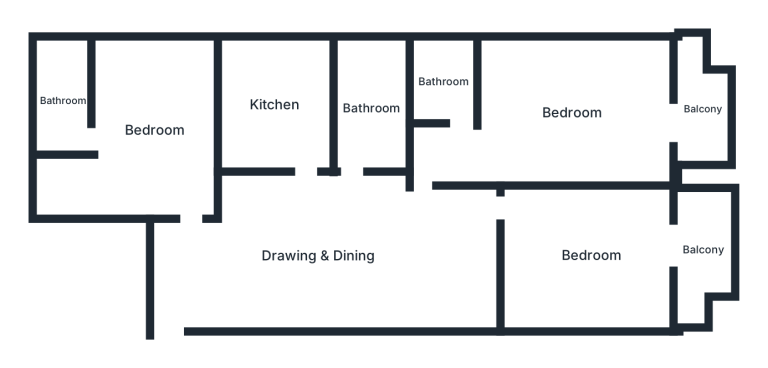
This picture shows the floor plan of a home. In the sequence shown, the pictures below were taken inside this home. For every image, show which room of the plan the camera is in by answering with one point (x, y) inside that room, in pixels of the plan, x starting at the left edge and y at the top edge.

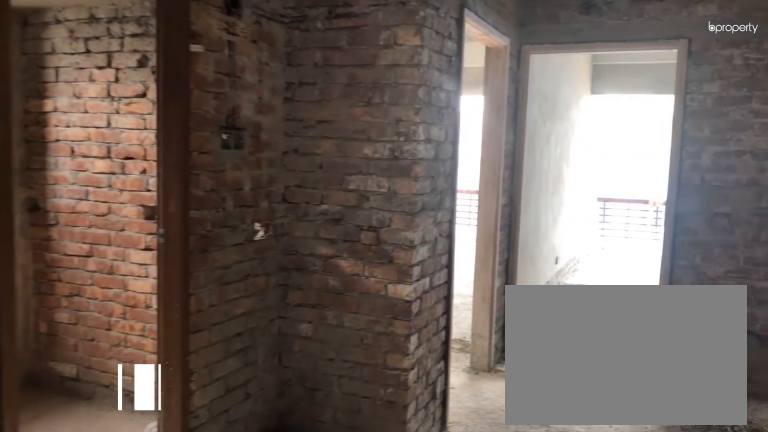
(316, 256)
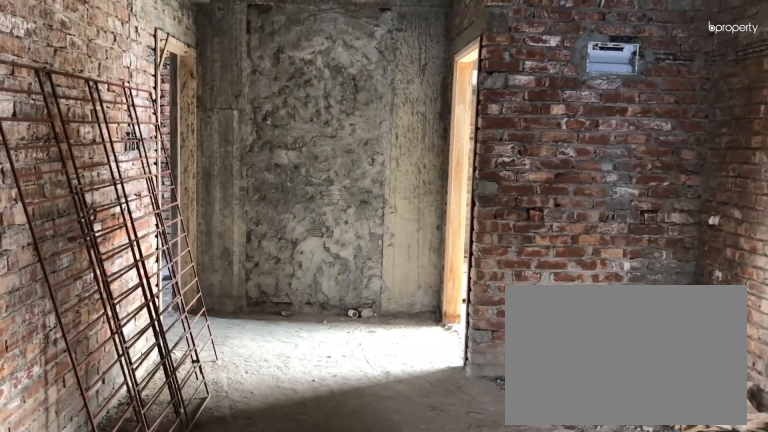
(317, 256)
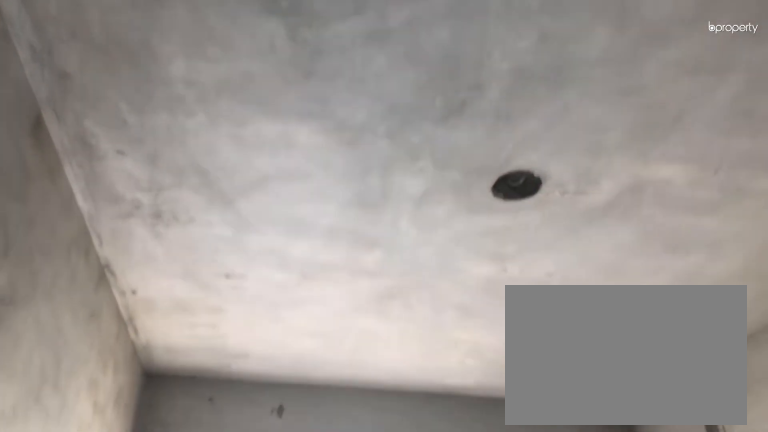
(591, 256)
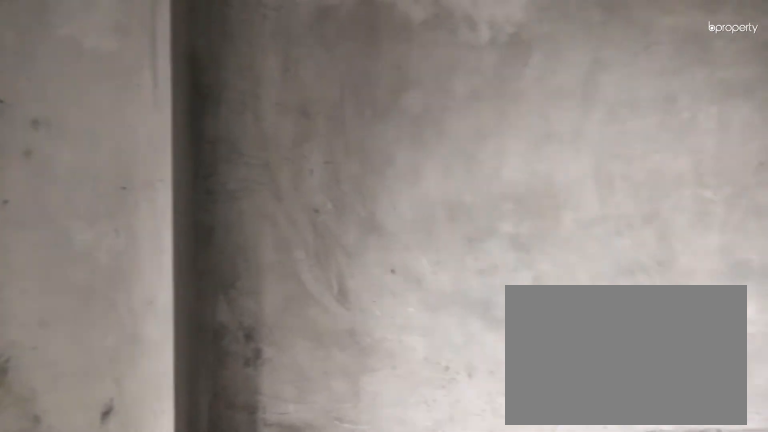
(591, 256)
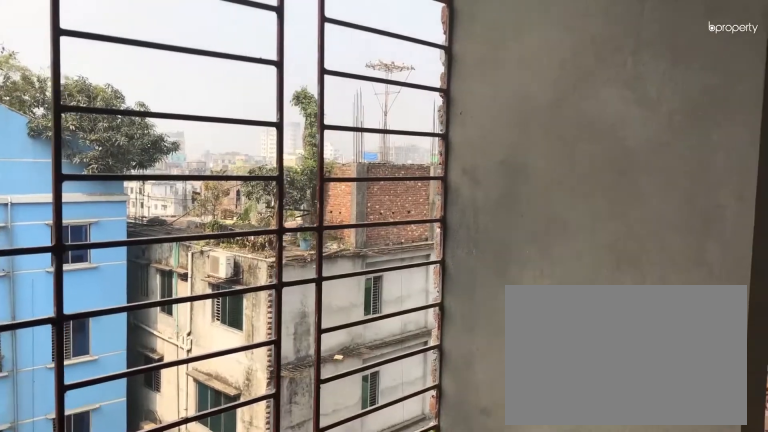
(702, 248)
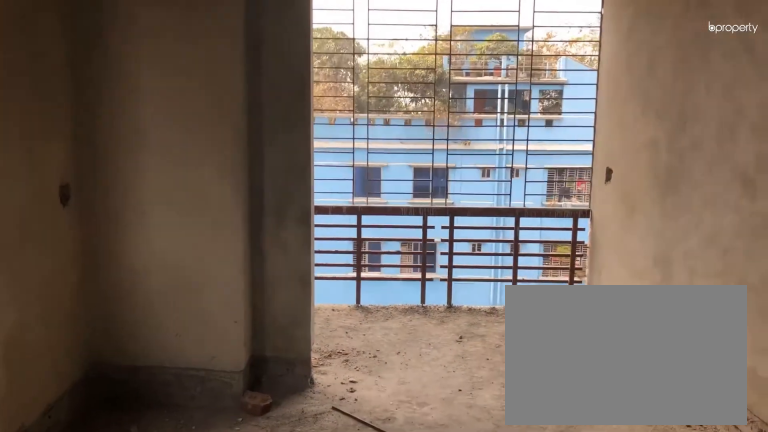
(571, 111)
